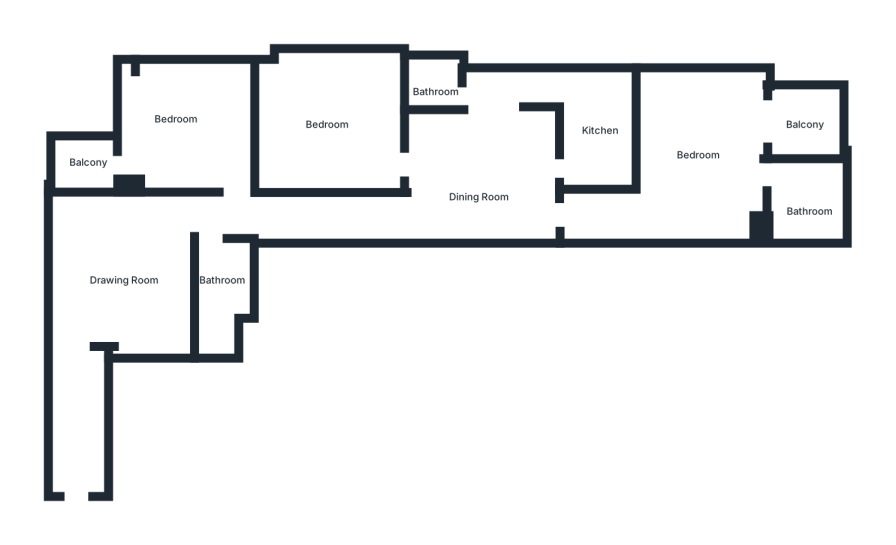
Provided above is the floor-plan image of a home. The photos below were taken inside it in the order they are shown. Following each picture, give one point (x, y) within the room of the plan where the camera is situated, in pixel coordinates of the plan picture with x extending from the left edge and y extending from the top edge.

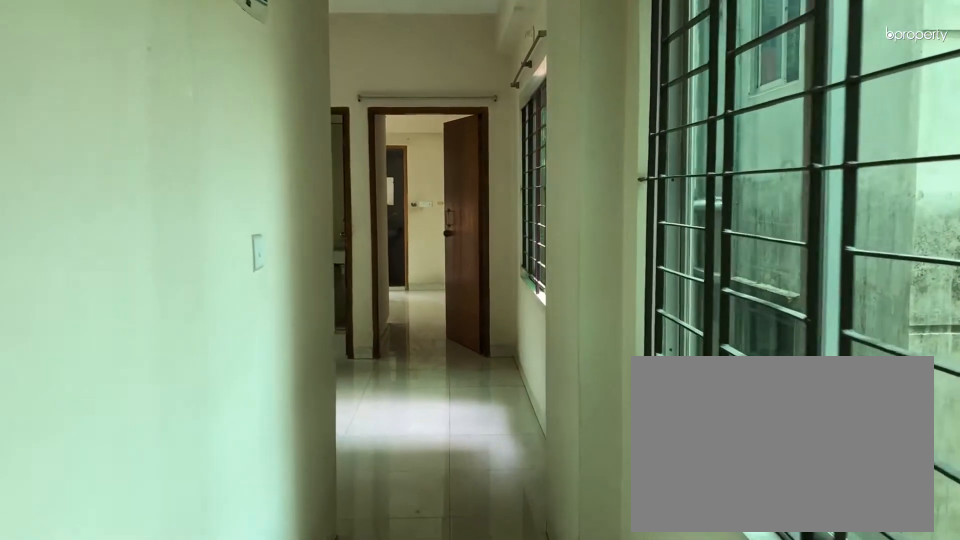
(332, 213)
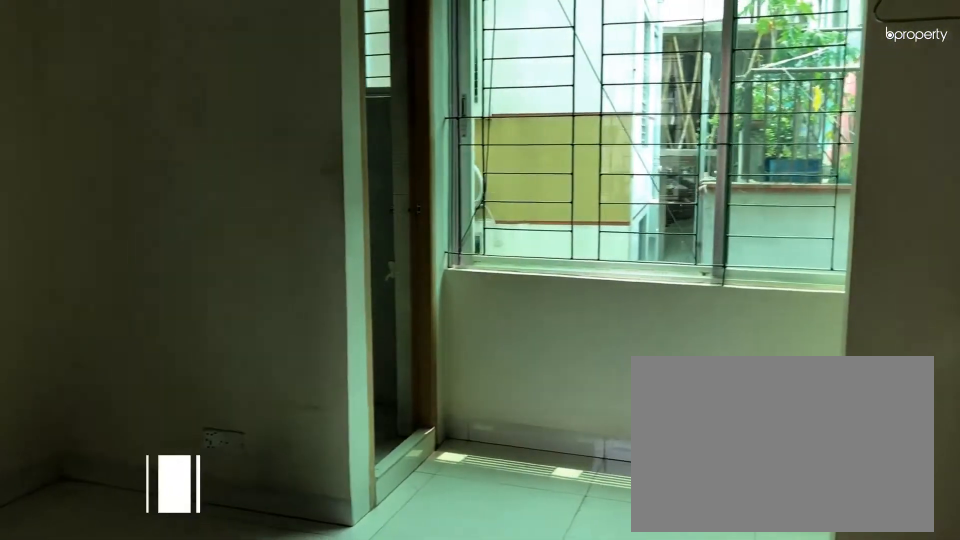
(482, 164)
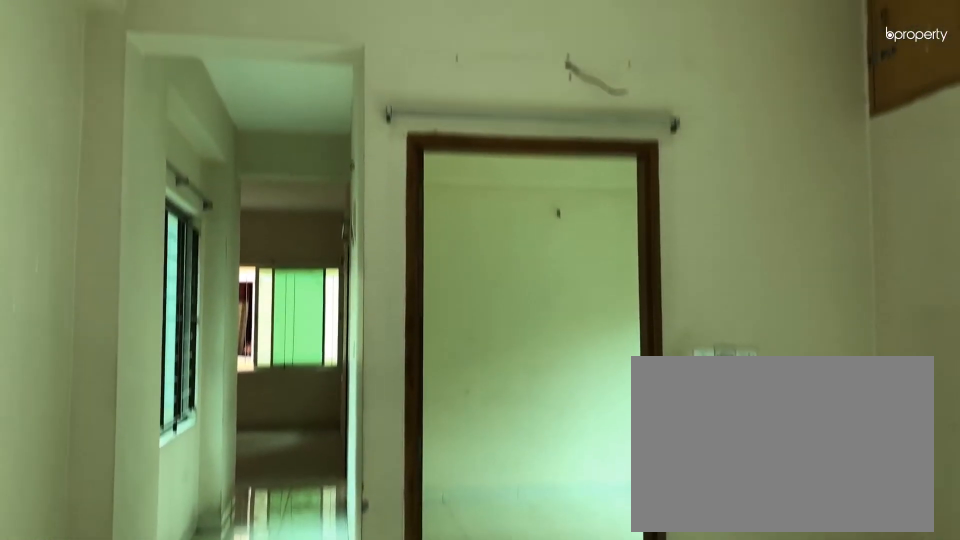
(482, 164)
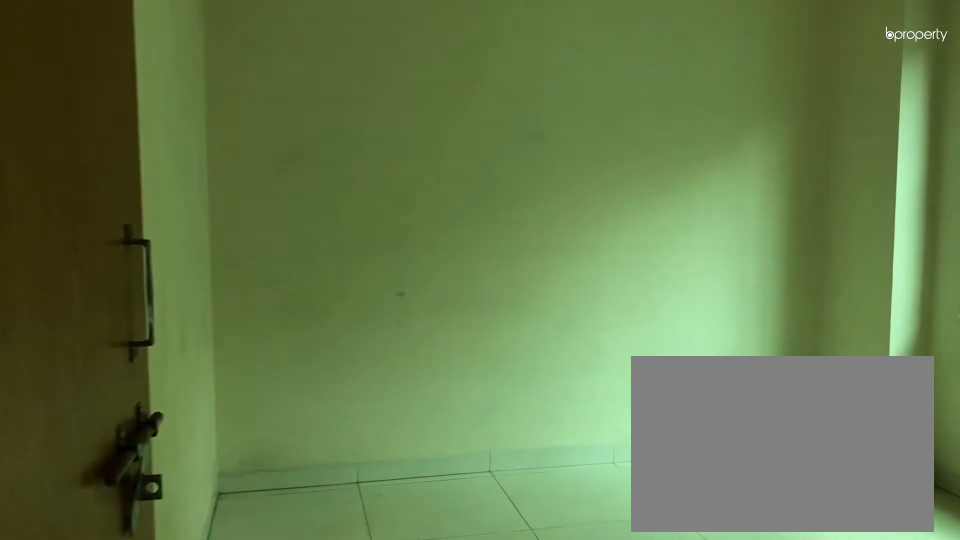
(332, 125)
